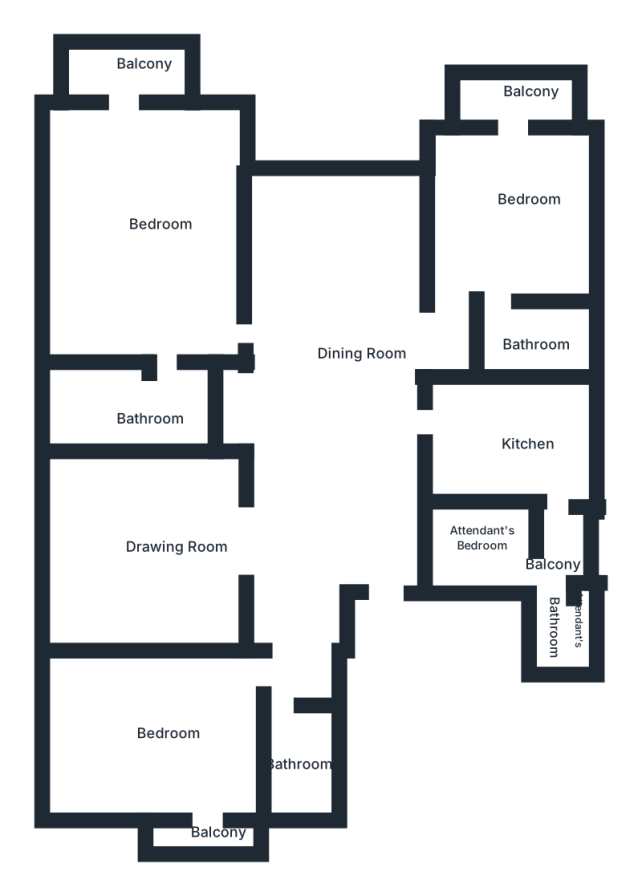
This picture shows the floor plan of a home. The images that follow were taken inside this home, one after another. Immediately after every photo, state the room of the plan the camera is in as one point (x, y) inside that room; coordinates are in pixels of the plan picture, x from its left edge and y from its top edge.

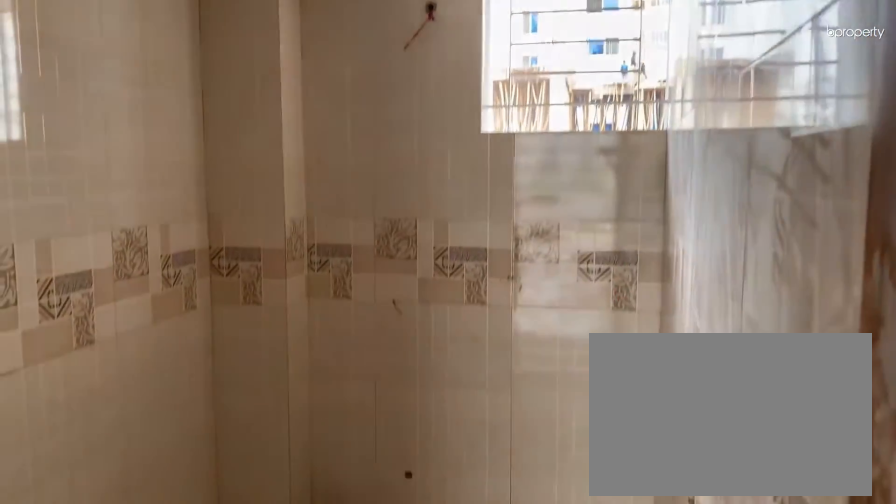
(285, 758)
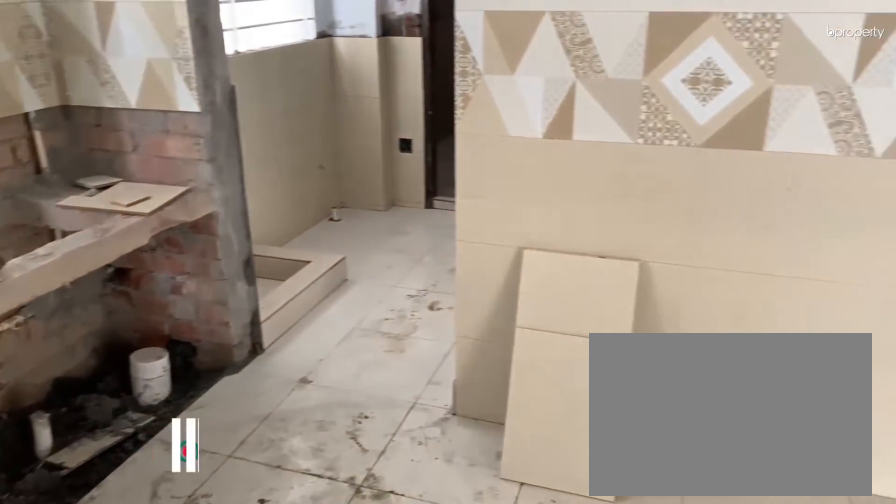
(517, 428)
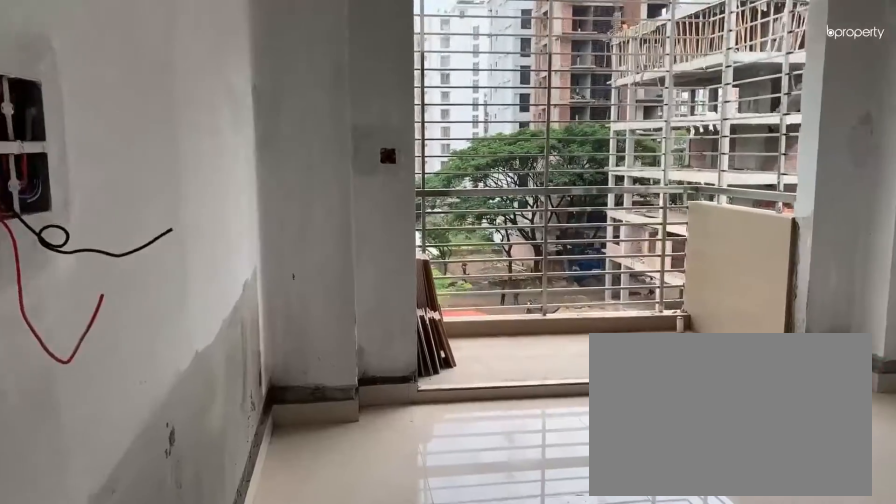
(514, 224)
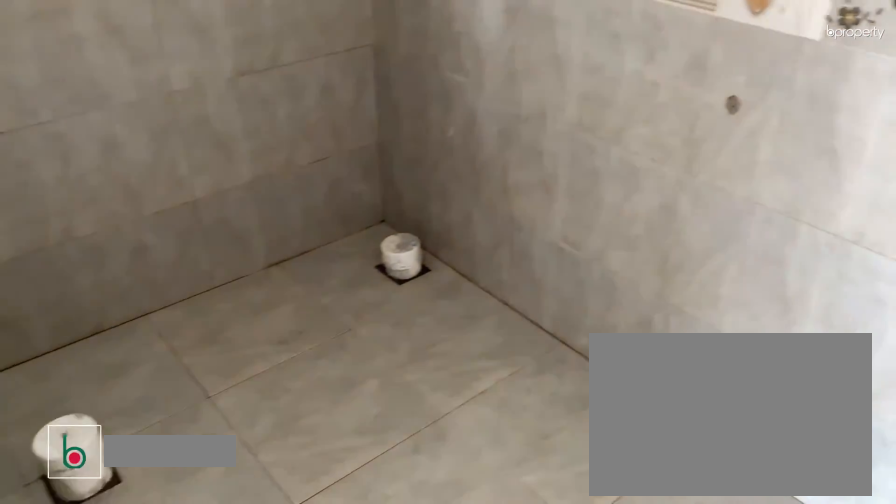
(527, 340)
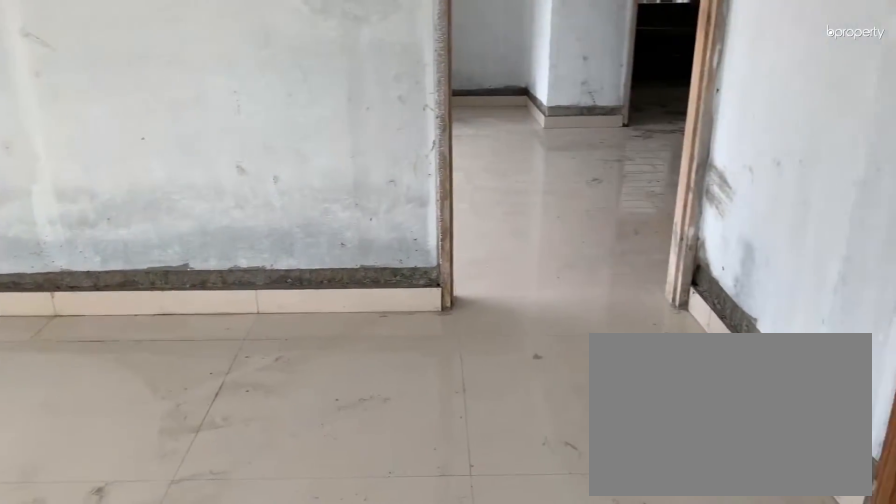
(161, 251)
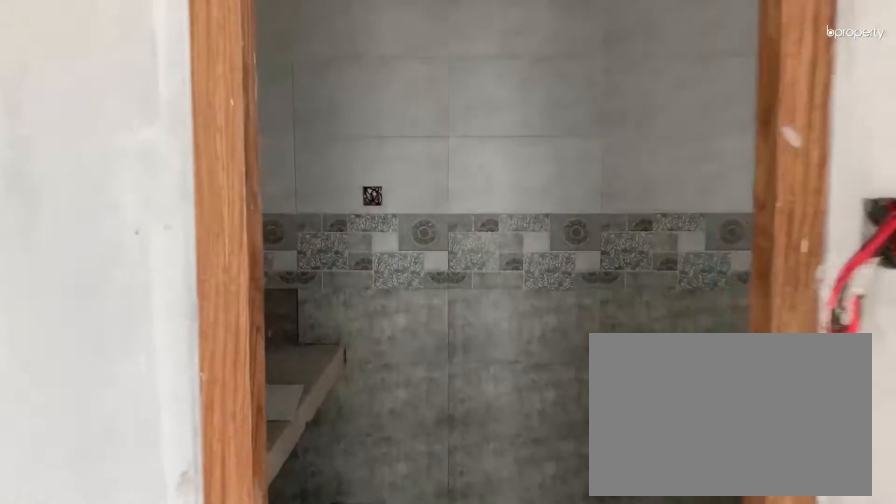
(161, 251)
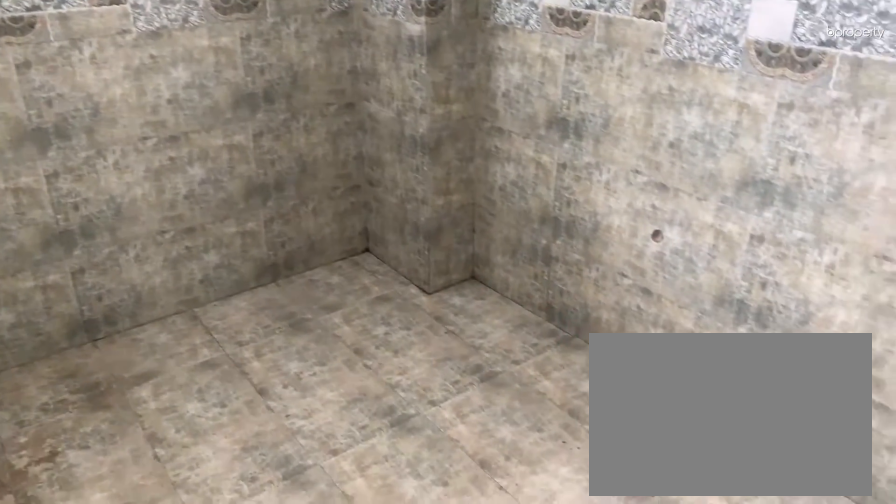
(132, 411)
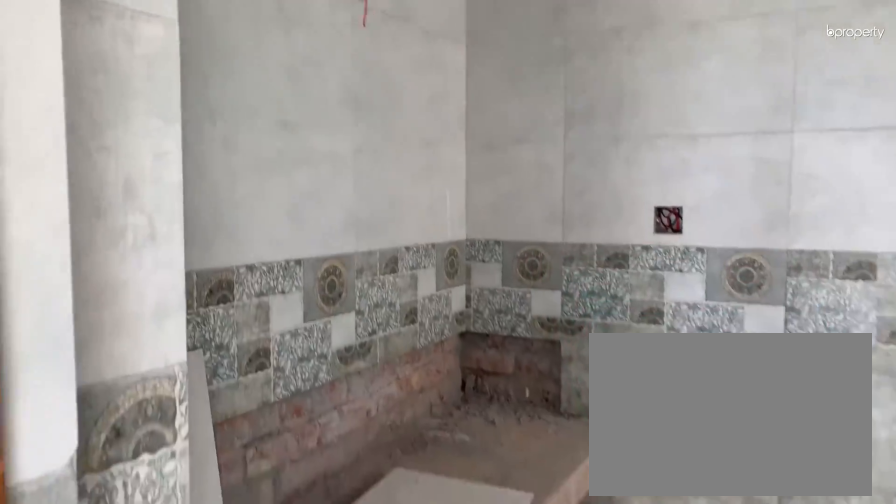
(132, 411)
